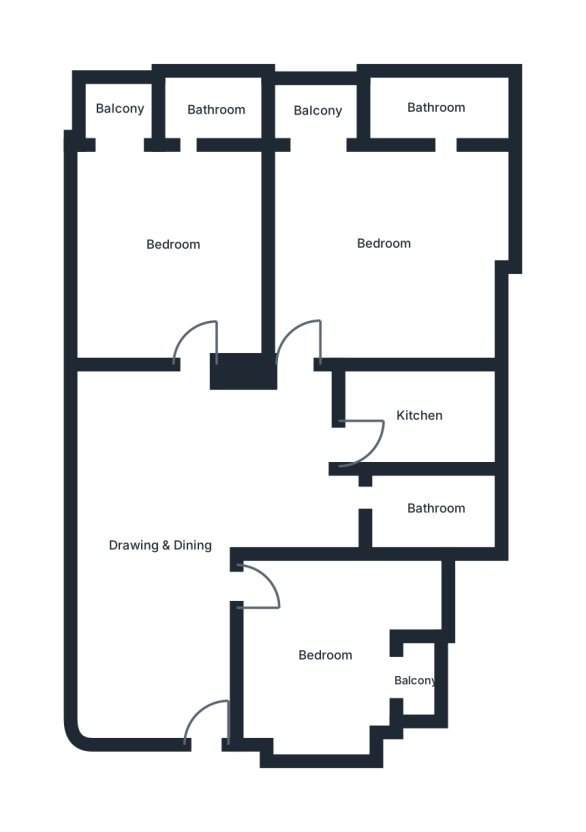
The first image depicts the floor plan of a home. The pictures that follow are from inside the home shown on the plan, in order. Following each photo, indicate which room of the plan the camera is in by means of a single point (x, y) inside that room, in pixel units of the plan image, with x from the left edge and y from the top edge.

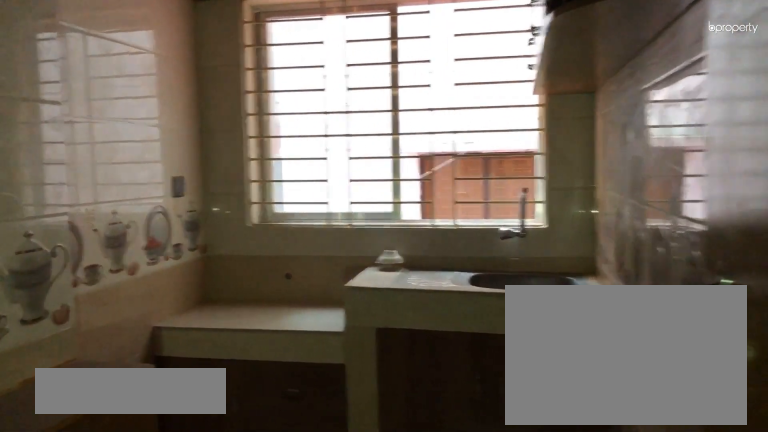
(420, 416)
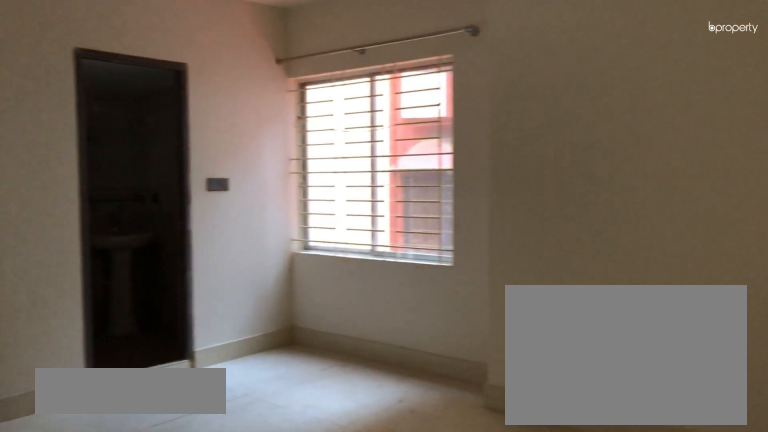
(387, 244)
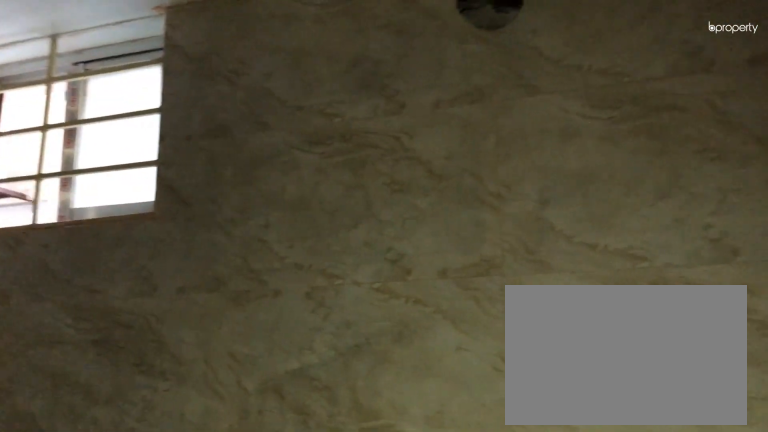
(440, 113)
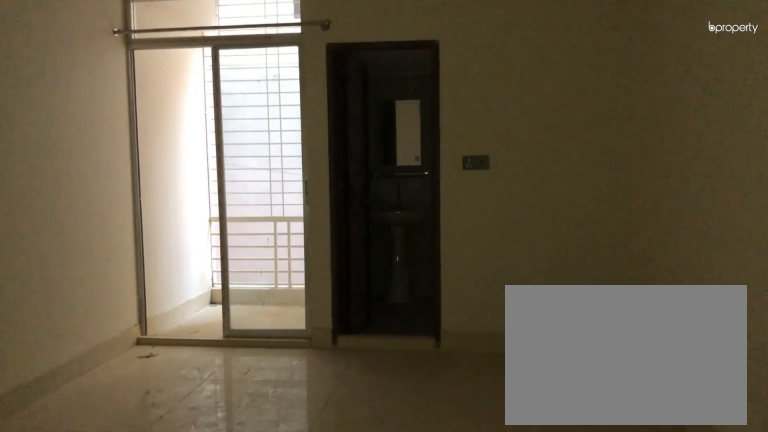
(178, 244)
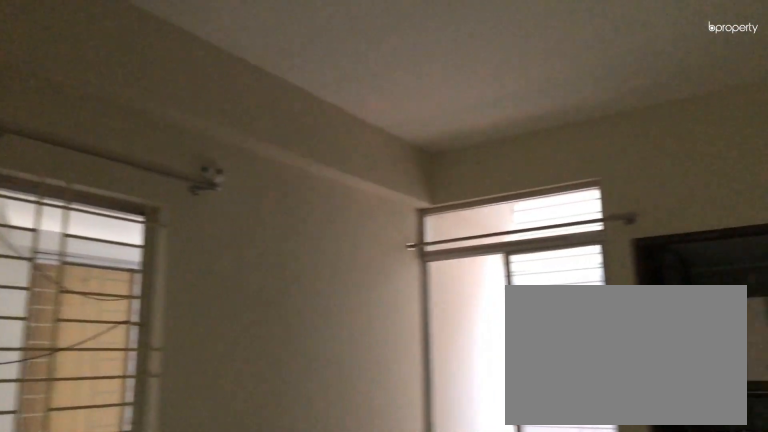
(178, 244)
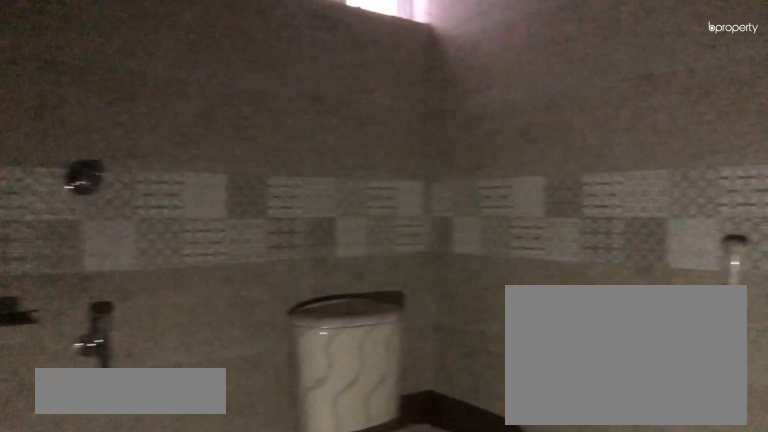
(223, 113)
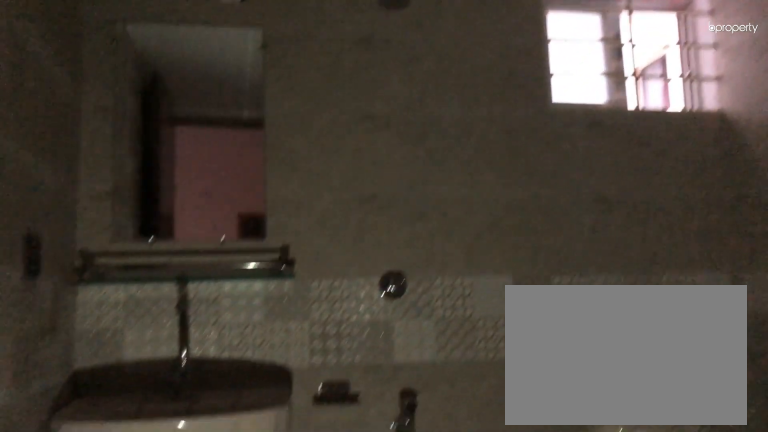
(223, 113)
